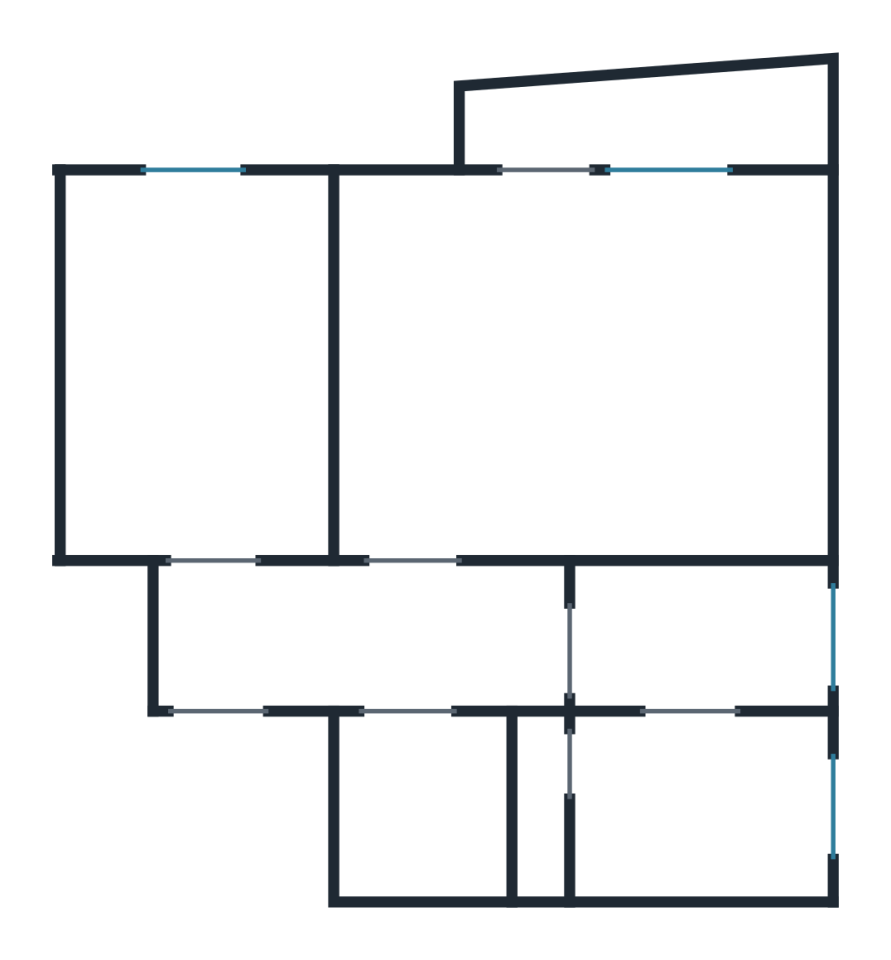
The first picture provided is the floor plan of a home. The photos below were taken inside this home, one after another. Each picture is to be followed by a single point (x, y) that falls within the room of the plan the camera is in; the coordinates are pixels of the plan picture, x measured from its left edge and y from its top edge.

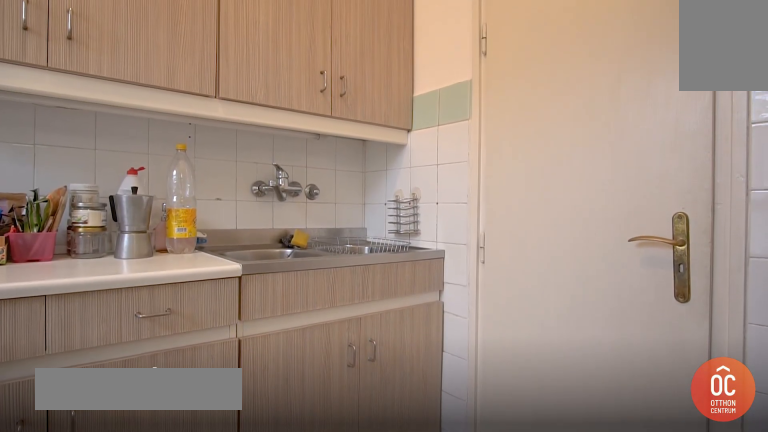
(719, 798)
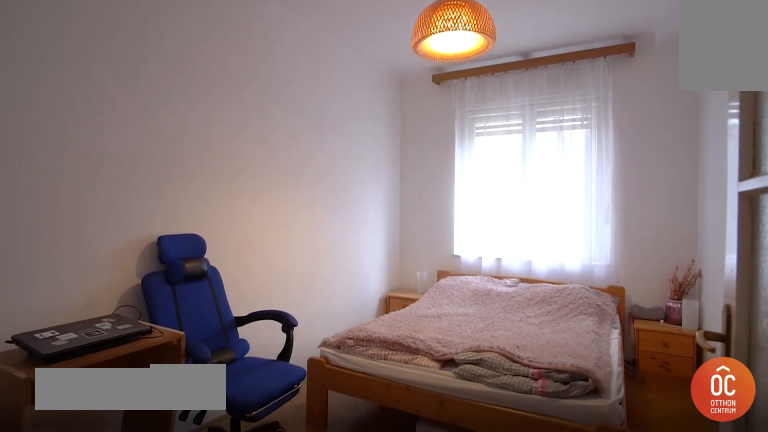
(194, 373)
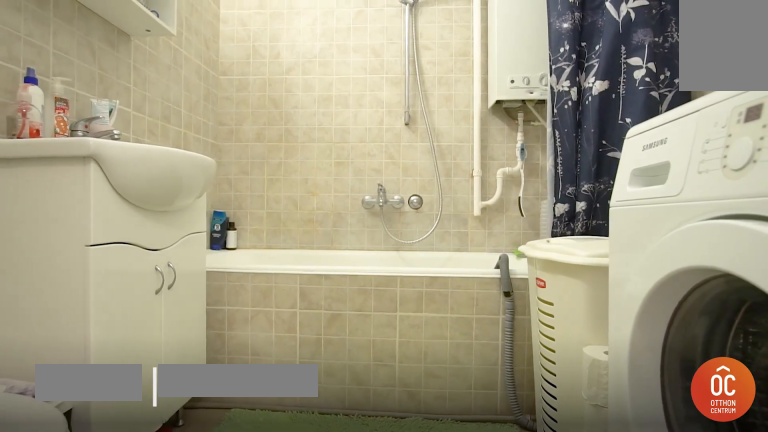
(435, 808)
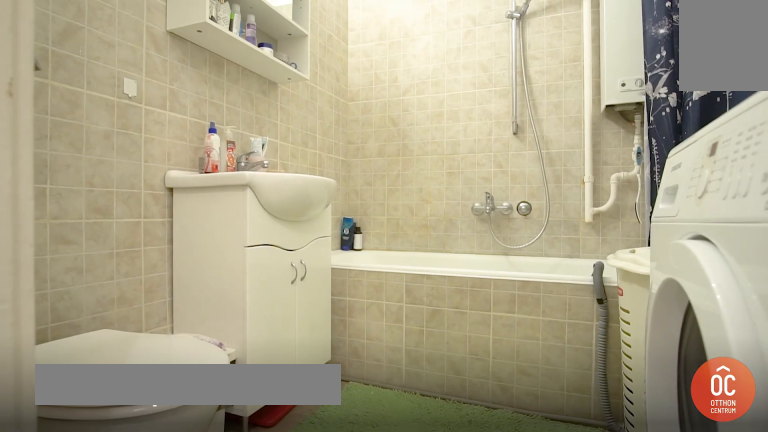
(435, 808)
